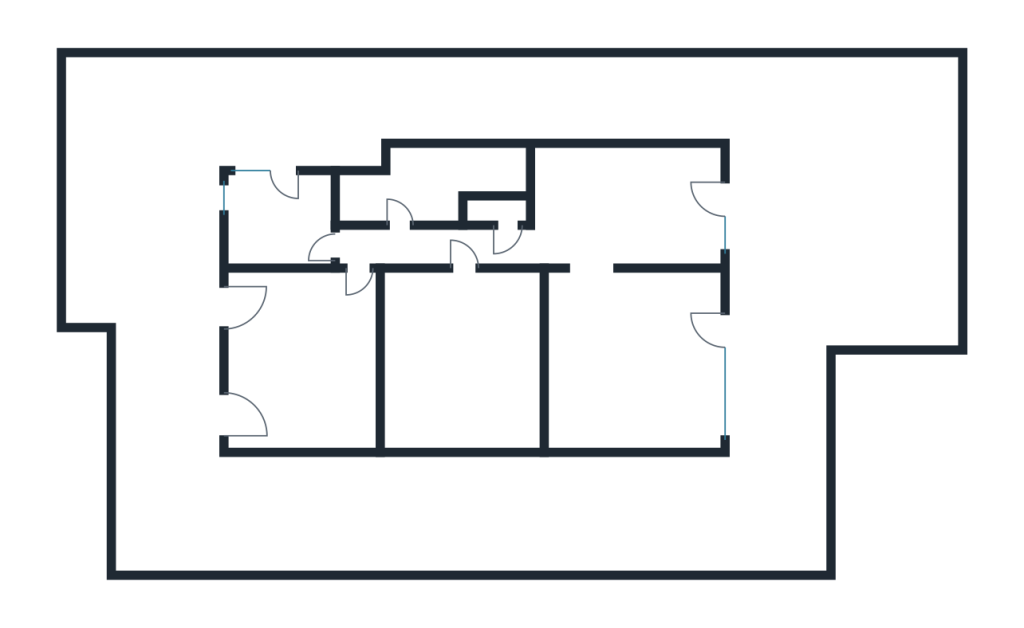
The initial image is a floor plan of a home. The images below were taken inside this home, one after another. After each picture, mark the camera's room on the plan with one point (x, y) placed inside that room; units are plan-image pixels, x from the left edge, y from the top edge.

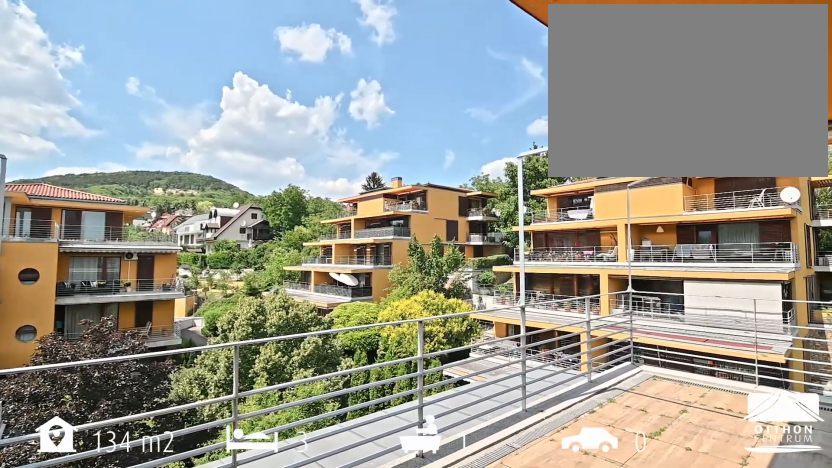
(156, 293)
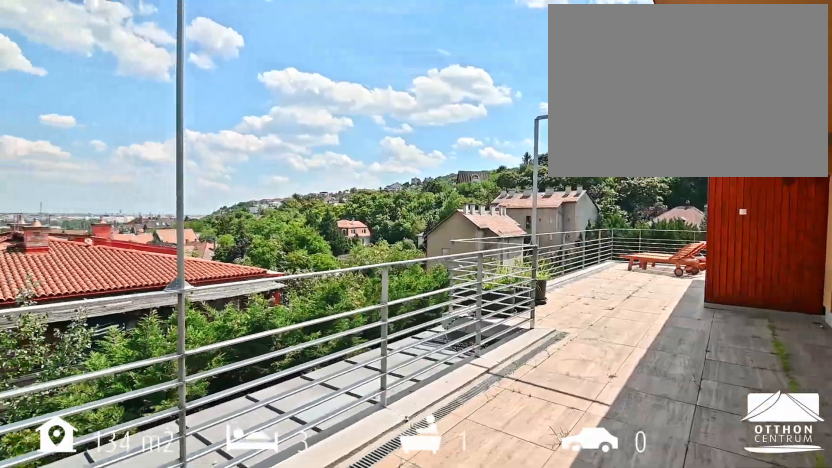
(156, 294)
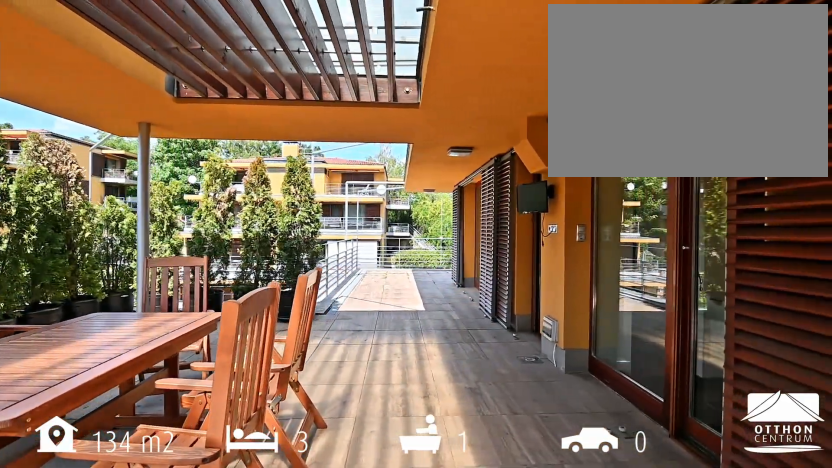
(848, 210)
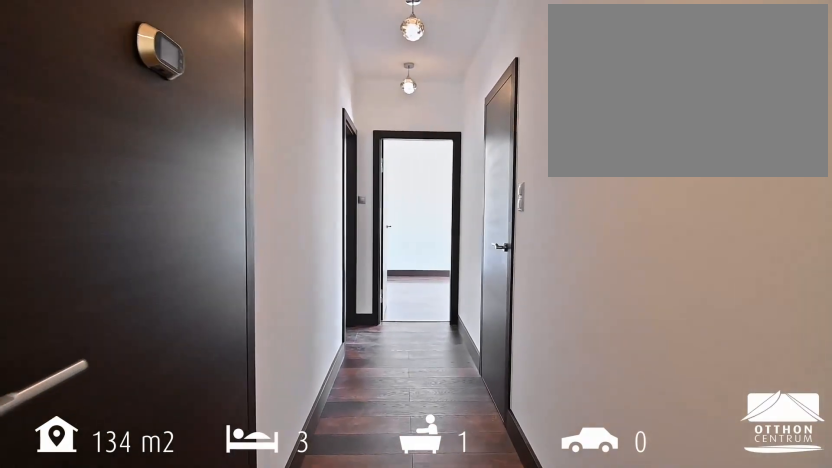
(418, 248)
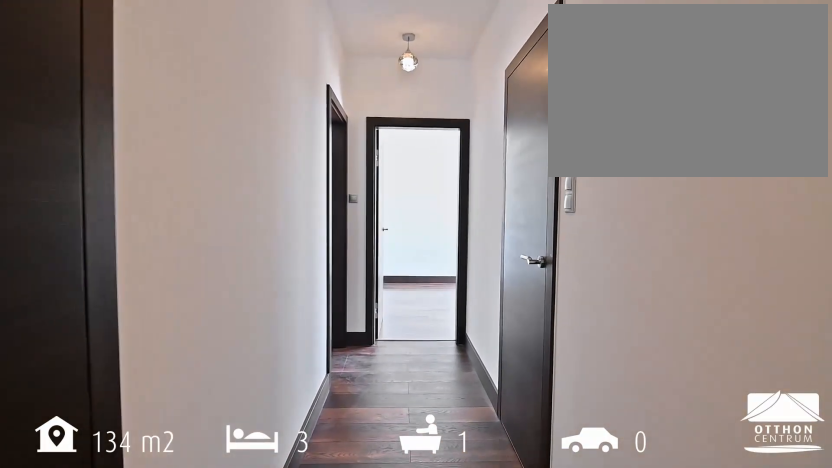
(418, 248)
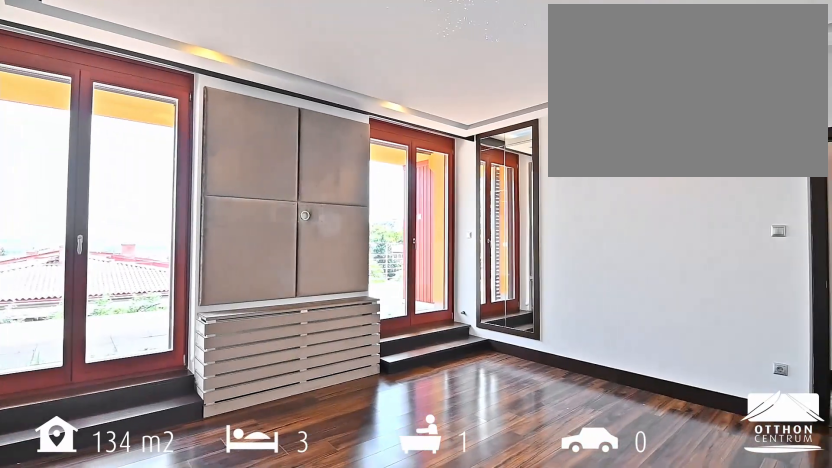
(300, 362)
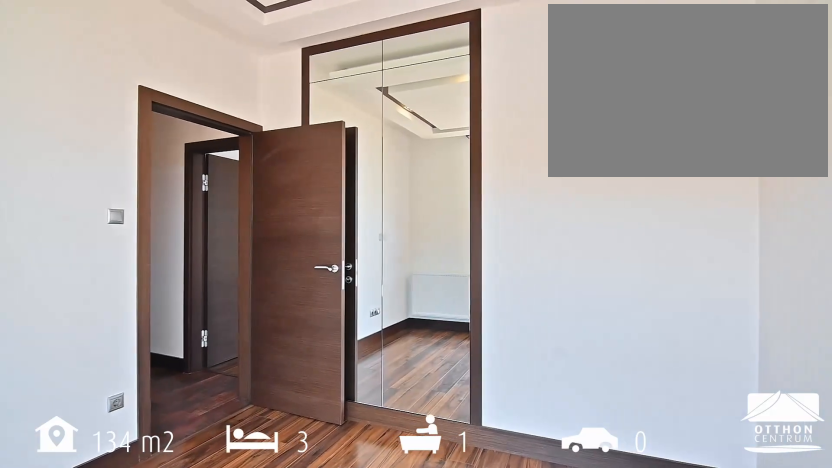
(279, 217)
